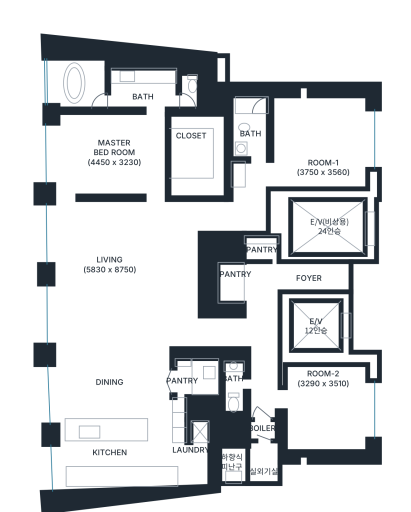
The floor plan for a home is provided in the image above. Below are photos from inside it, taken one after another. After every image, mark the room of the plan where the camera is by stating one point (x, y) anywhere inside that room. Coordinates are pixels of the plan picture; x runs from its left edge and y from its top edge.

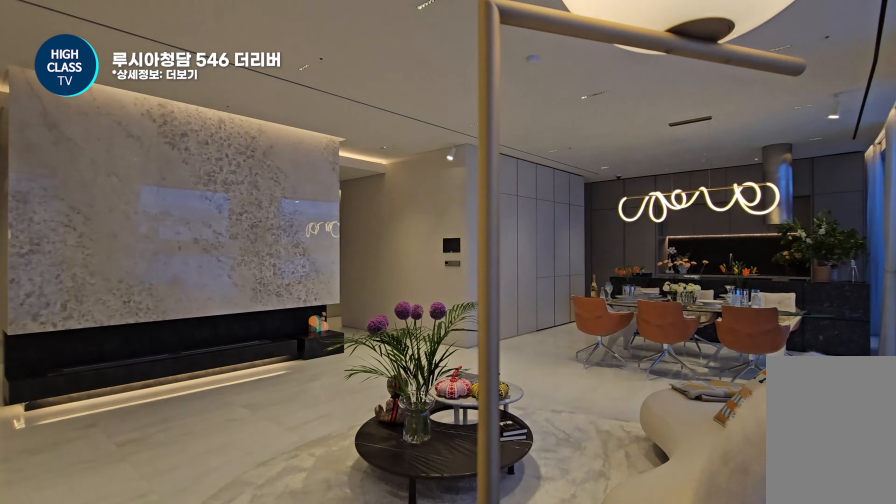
(120, 266)
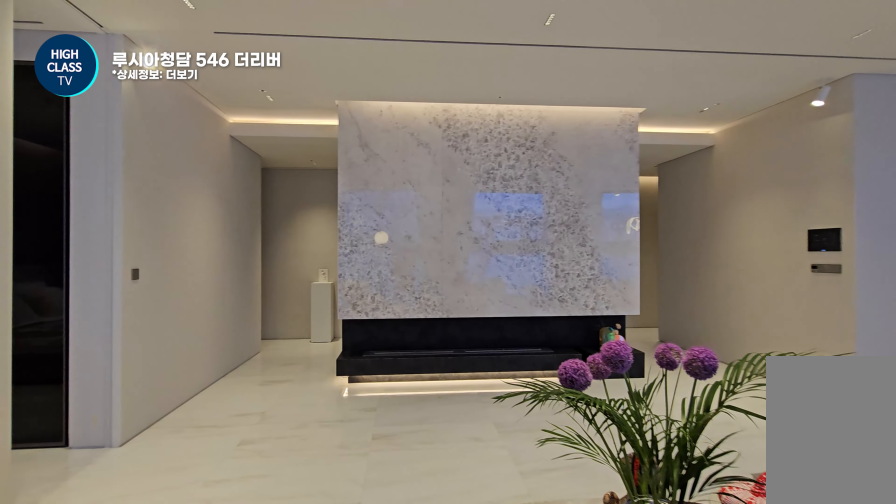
(120, 266)
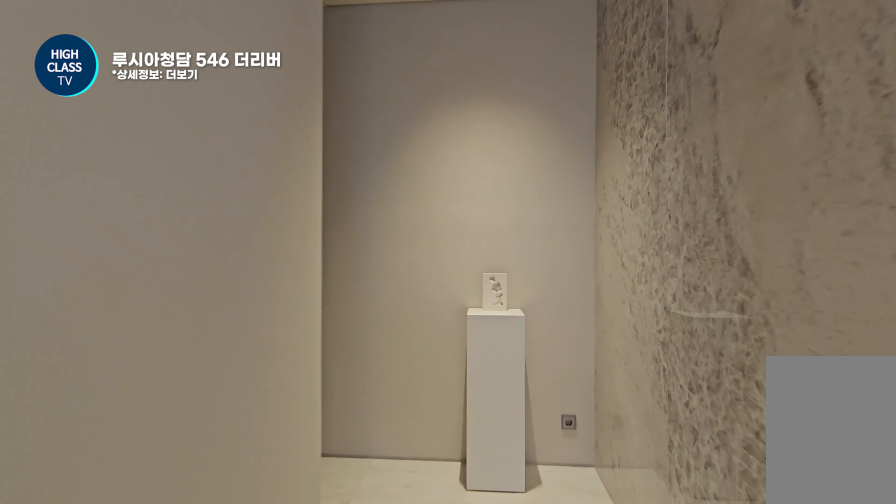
(233, 214)
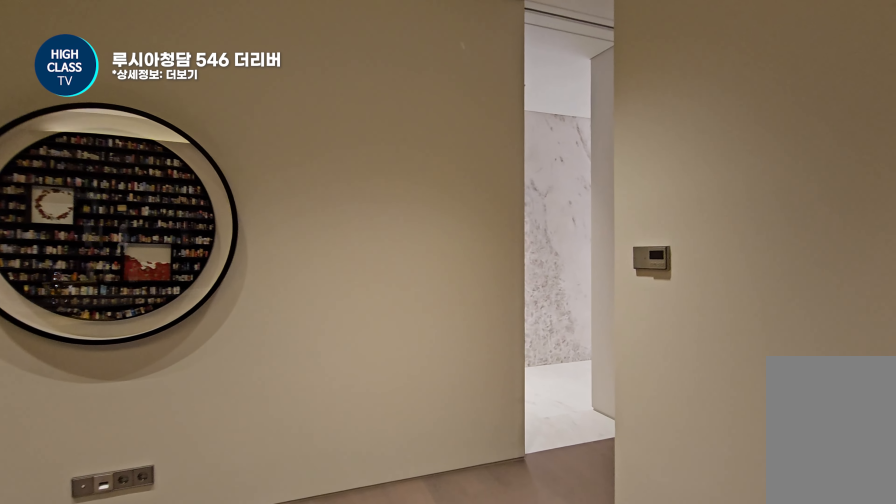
(298, 139)
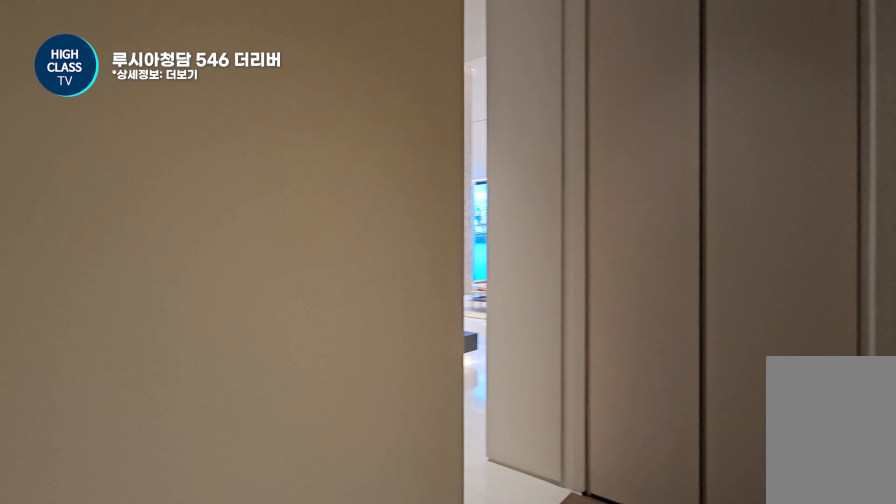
(298, 139)
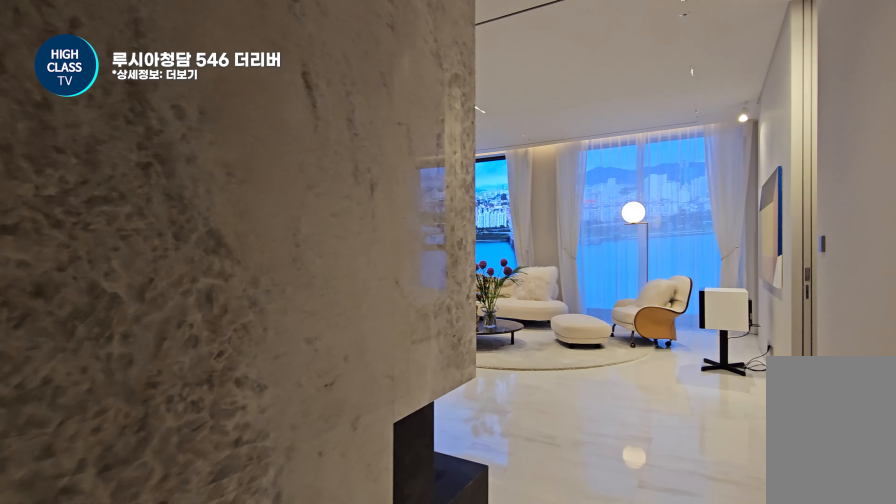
(233, 214)
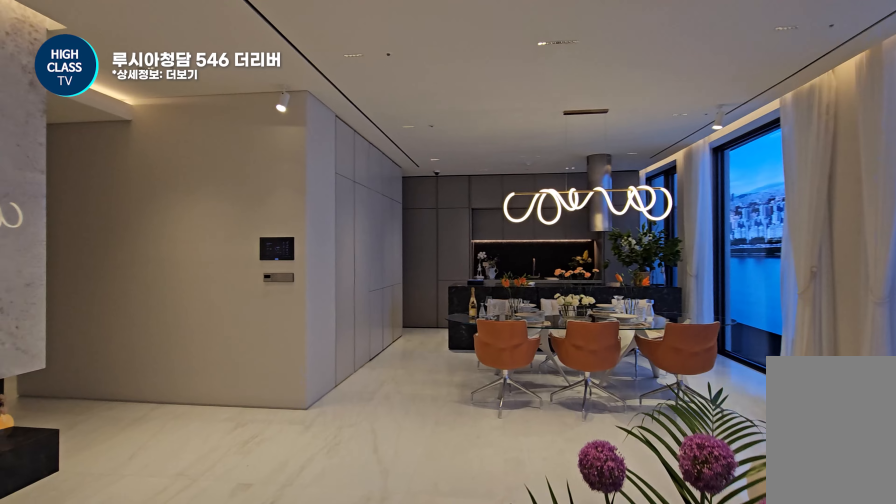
(124, 270)
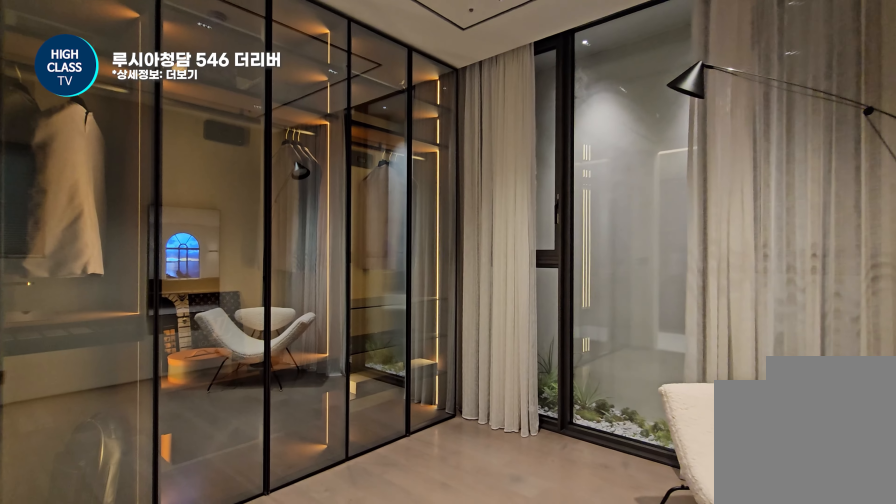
(324, 406)
